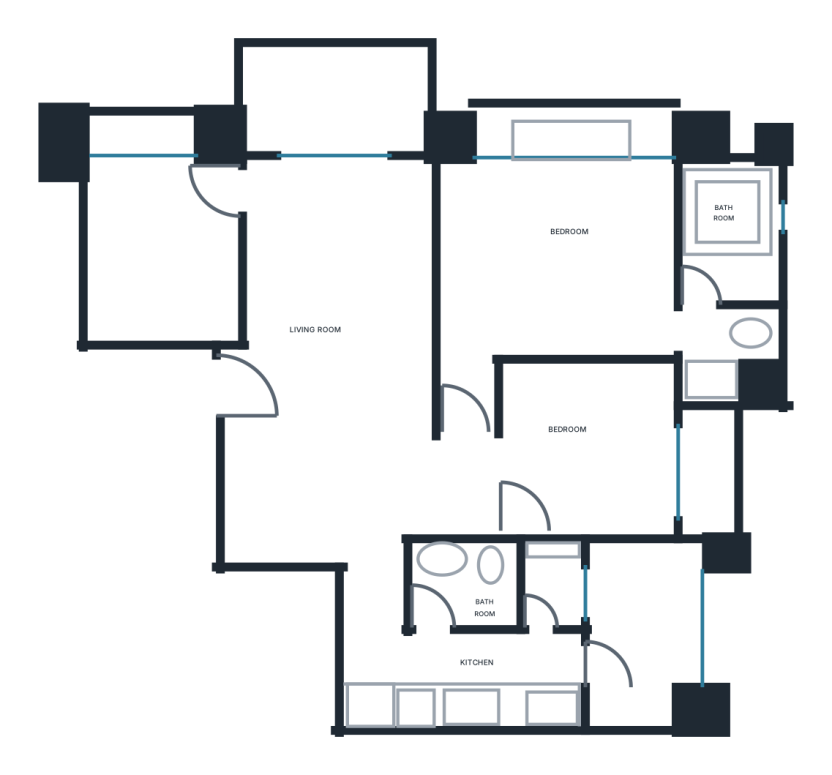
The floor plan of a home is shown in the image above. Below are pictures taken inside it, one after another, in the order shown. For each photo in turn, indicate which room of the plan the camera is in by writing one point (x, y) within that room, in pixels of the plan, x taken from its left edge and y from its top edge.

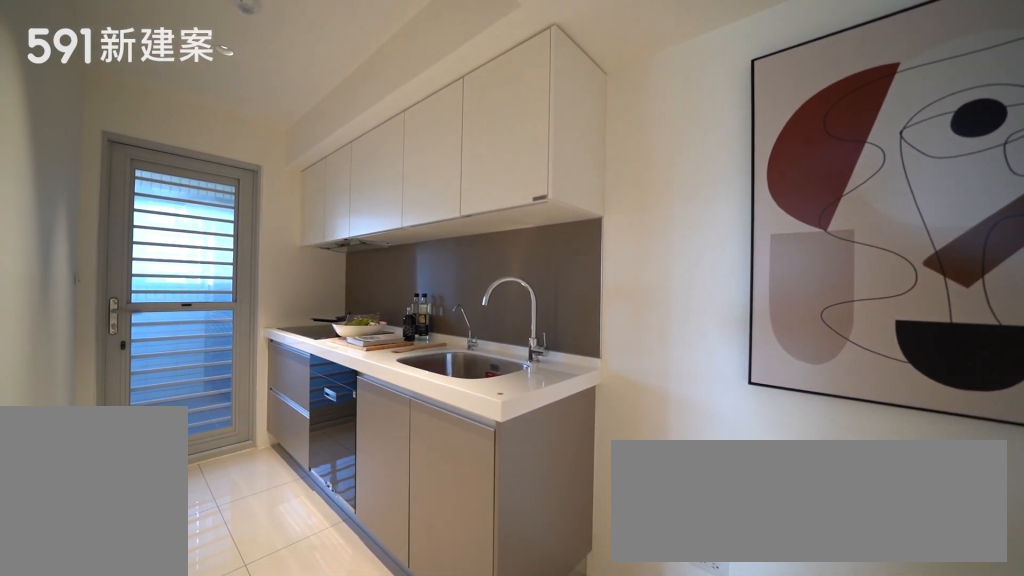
(464, 686)
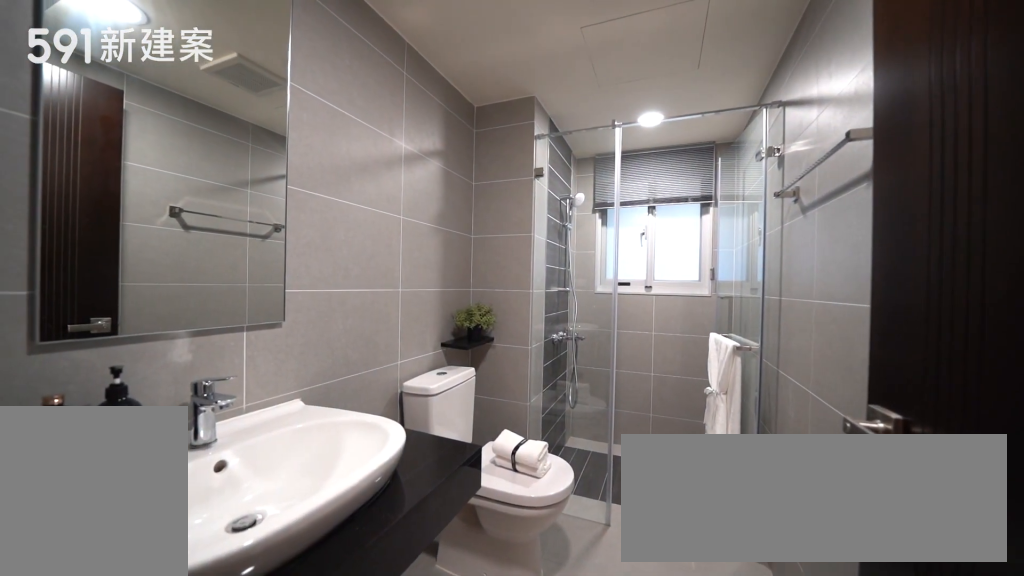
(493, 585)
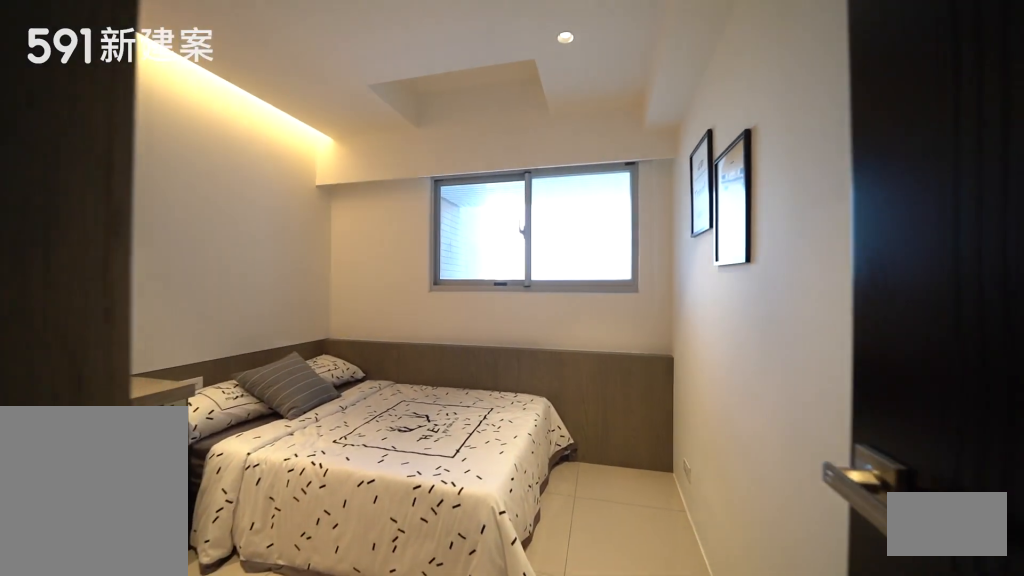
(589, 447)
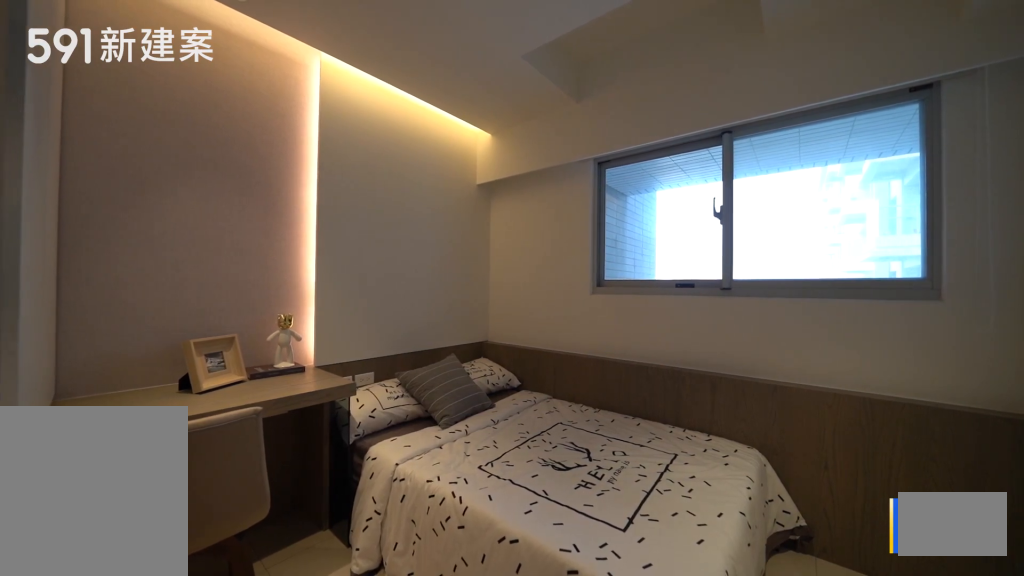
(589, 447)
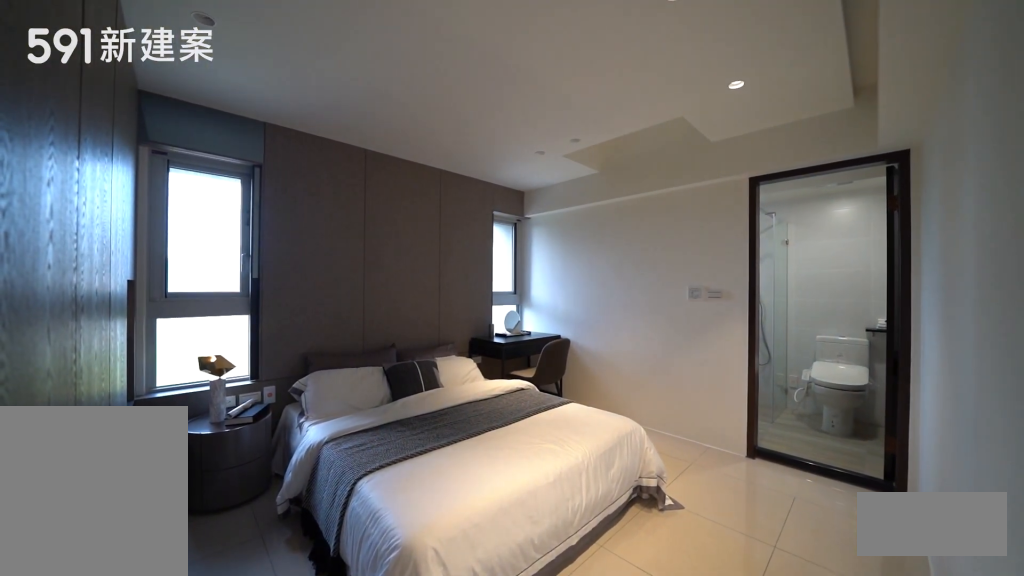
(544, 270)
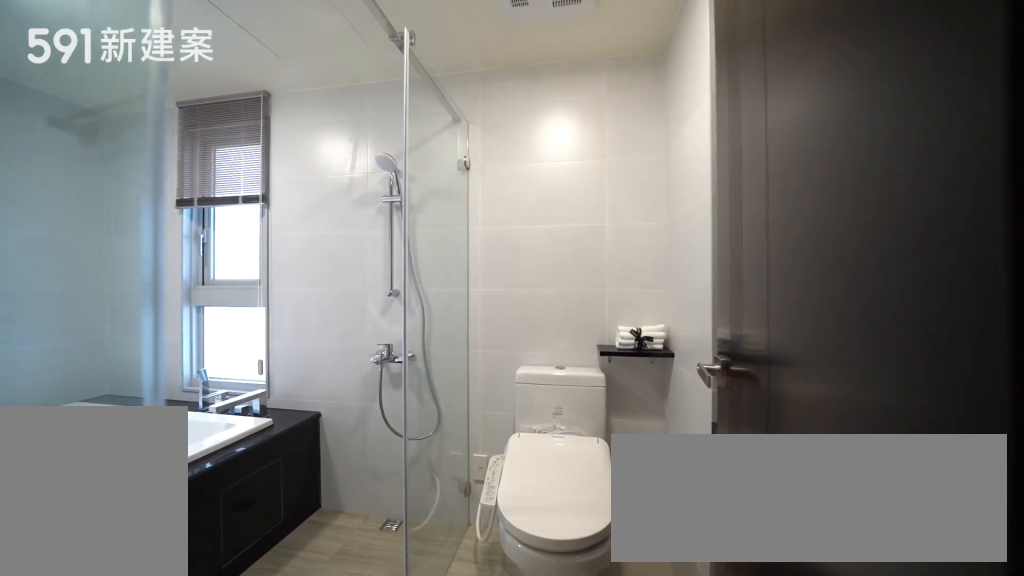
(730, 280)
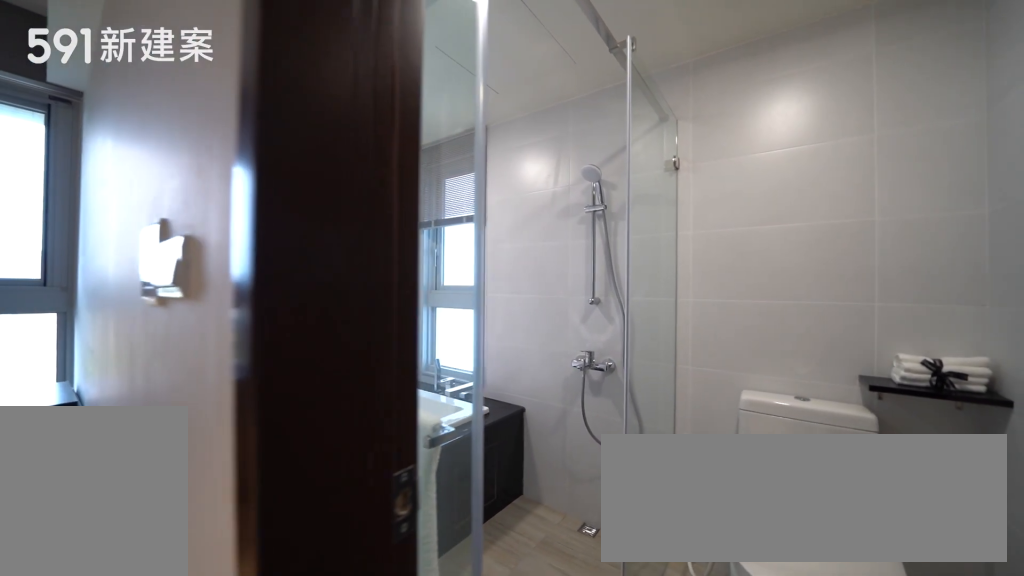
(730, 280)
